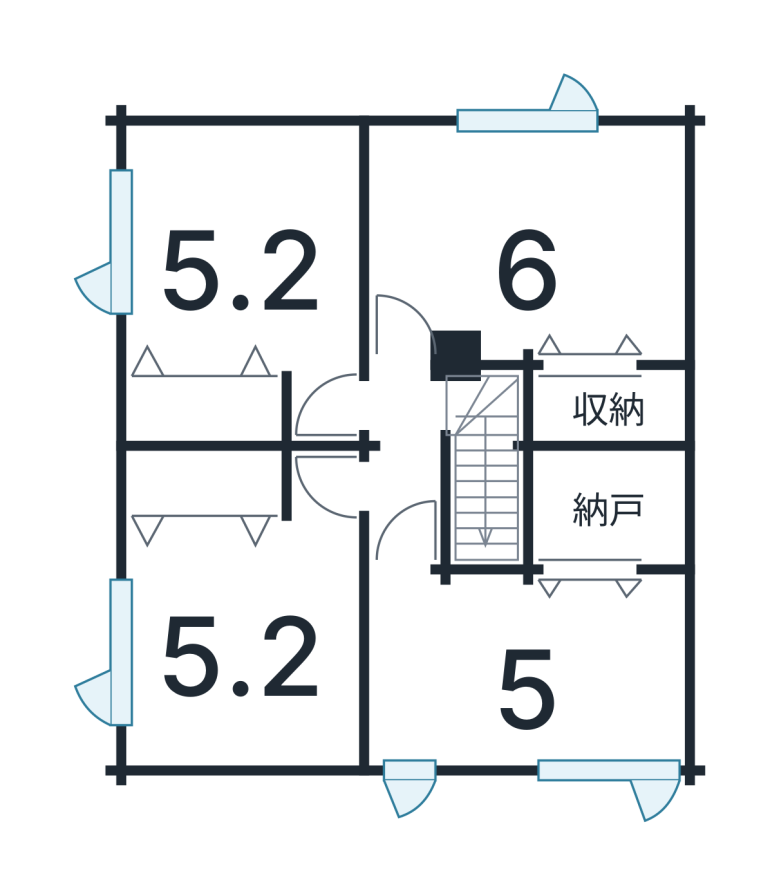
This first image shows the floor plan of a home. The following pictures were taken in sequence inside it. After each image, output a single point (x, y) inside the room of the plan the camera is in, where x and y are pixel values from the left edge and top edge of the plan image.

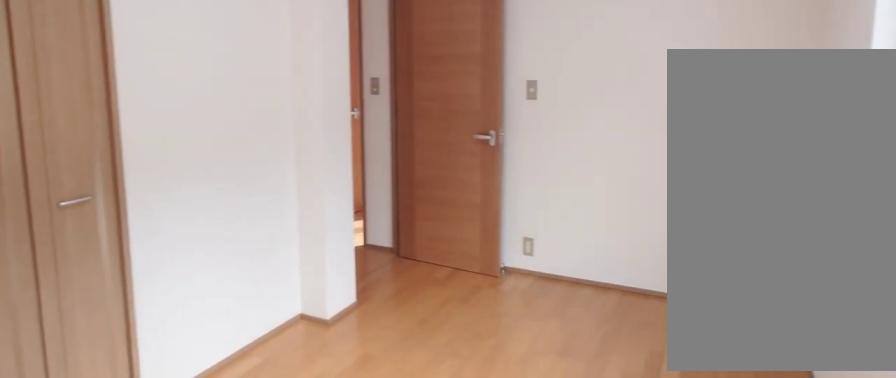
(519, 249)
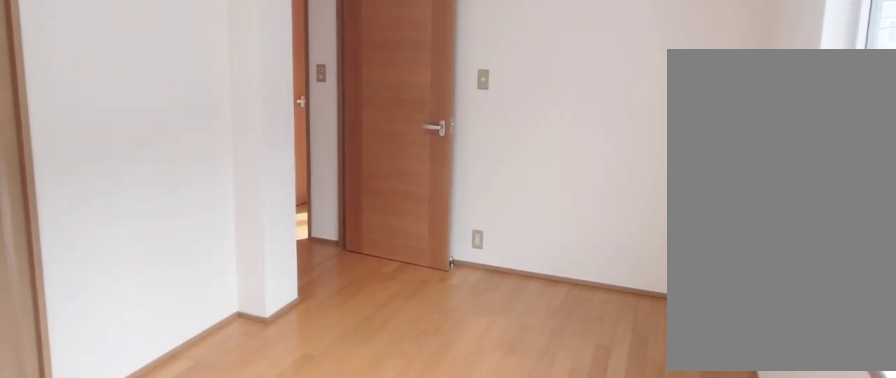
(519, 249)
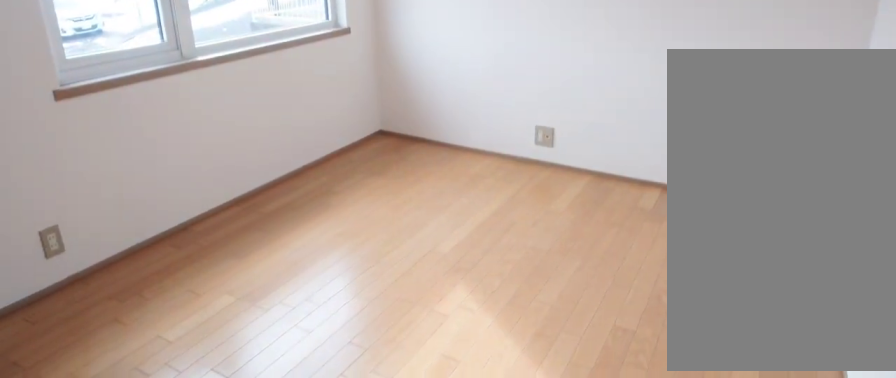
(223, 261)
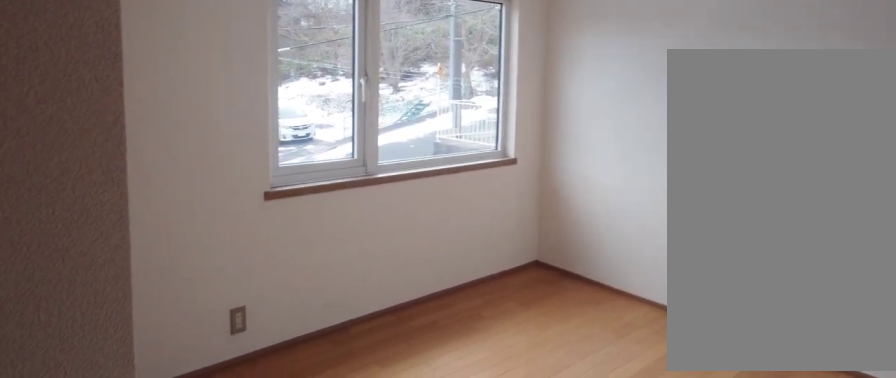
(223, 261)
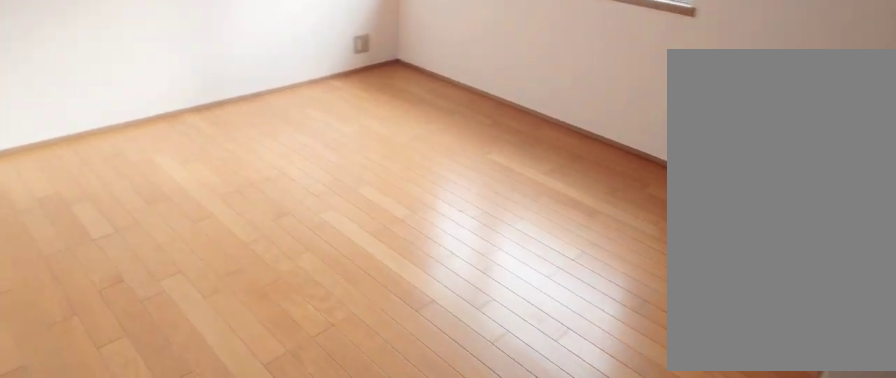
(235, 646)
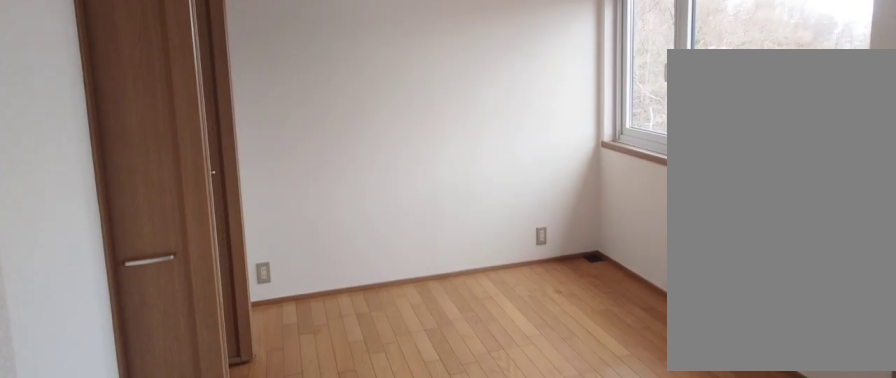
(536, 669)
